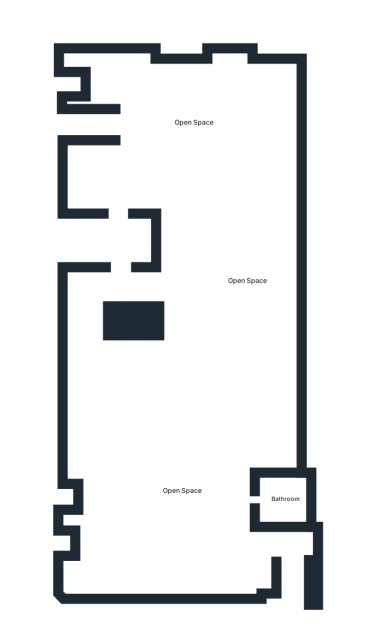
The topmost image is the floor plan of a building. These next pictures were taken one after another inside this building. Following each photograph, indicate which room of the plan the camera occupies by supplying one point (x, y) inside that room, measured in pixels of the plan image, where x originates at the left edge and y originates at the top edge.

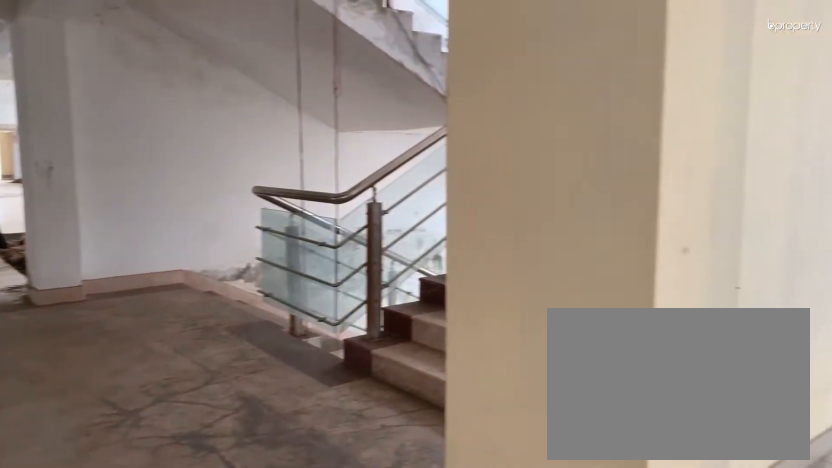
(195, 122)
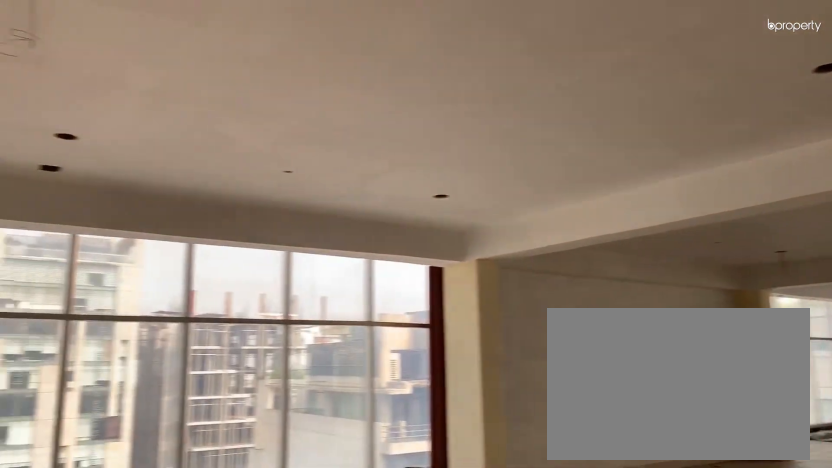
(195, 122)
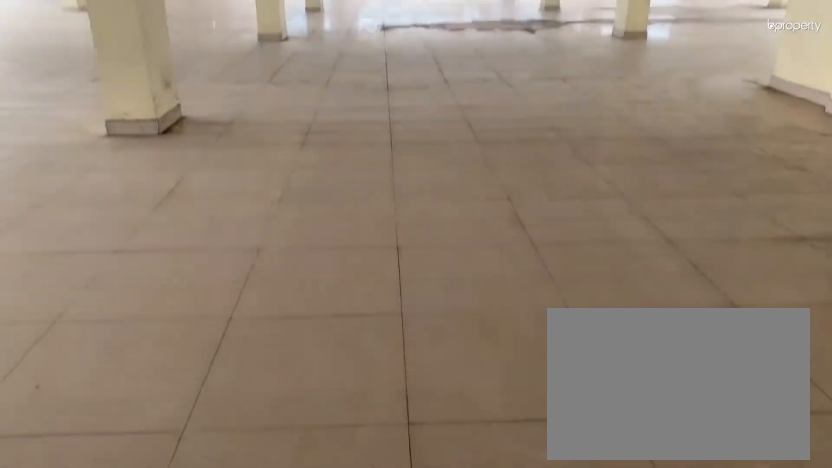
(245, 282)
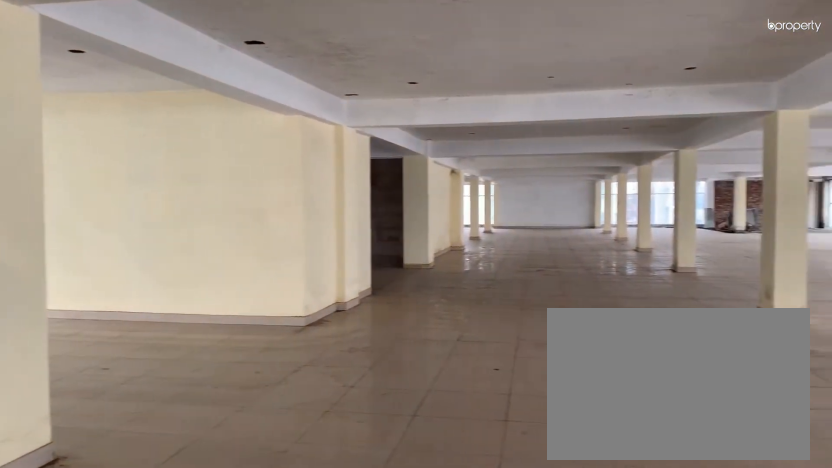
(246, 281)
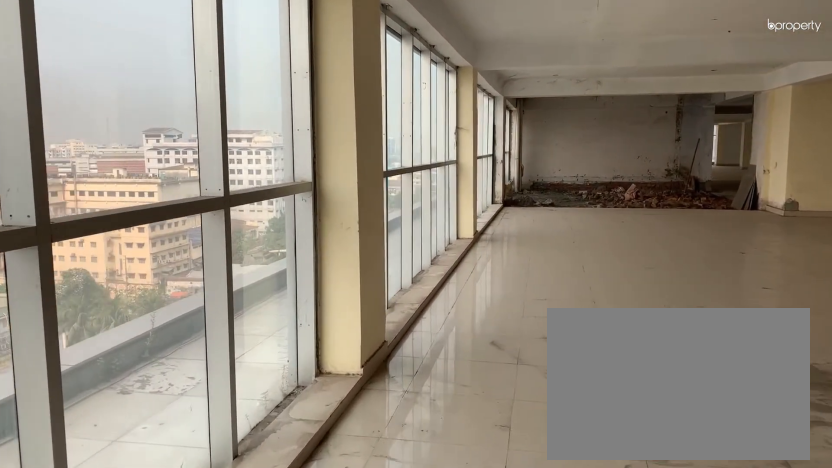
(181, 491)
